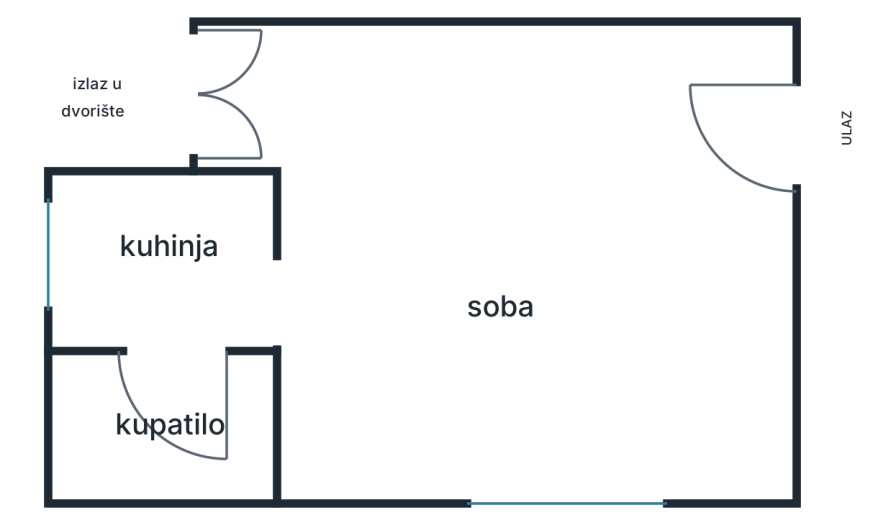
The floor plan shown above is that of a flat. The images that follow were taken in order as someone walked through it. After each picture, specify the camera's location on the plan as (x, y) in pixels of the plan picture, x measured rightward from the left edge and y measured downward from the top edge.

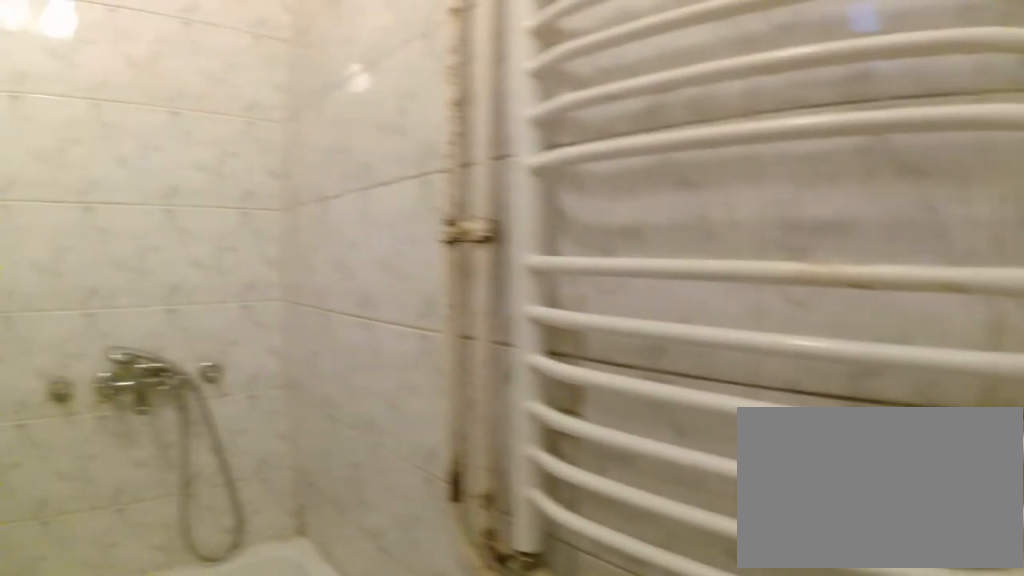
(112, 414)
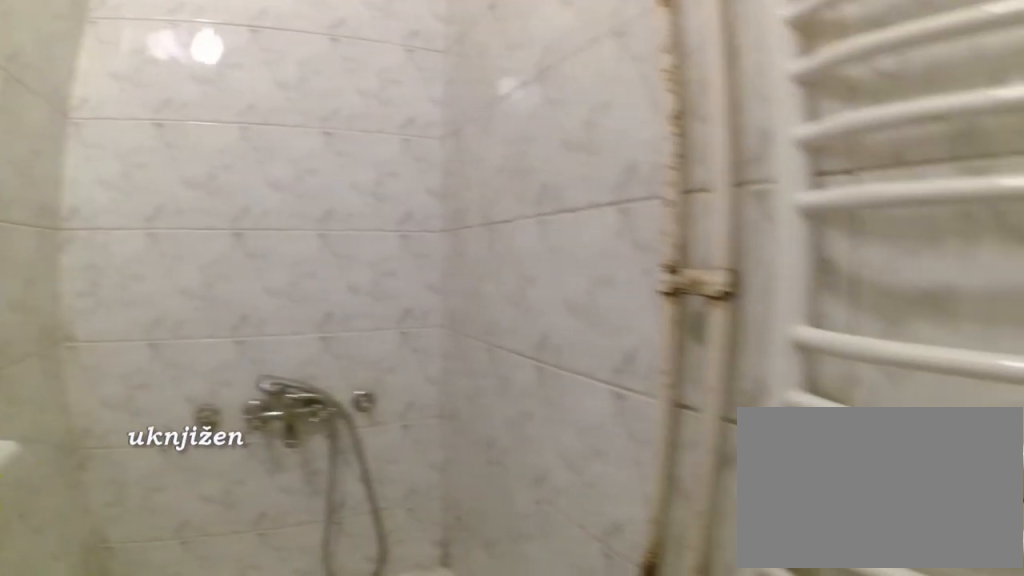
(116, 419)
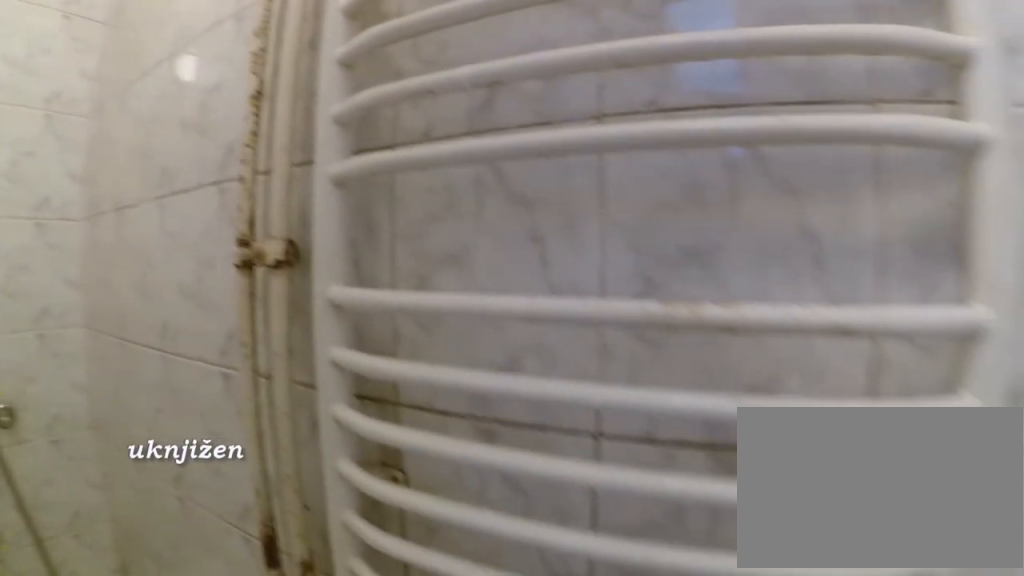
(125, 407)
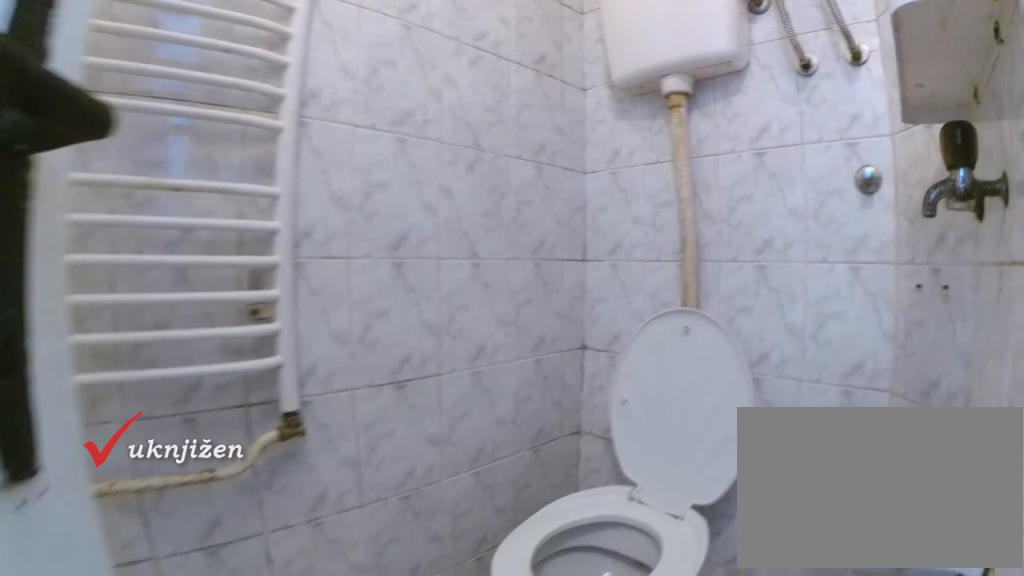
(167, 397)
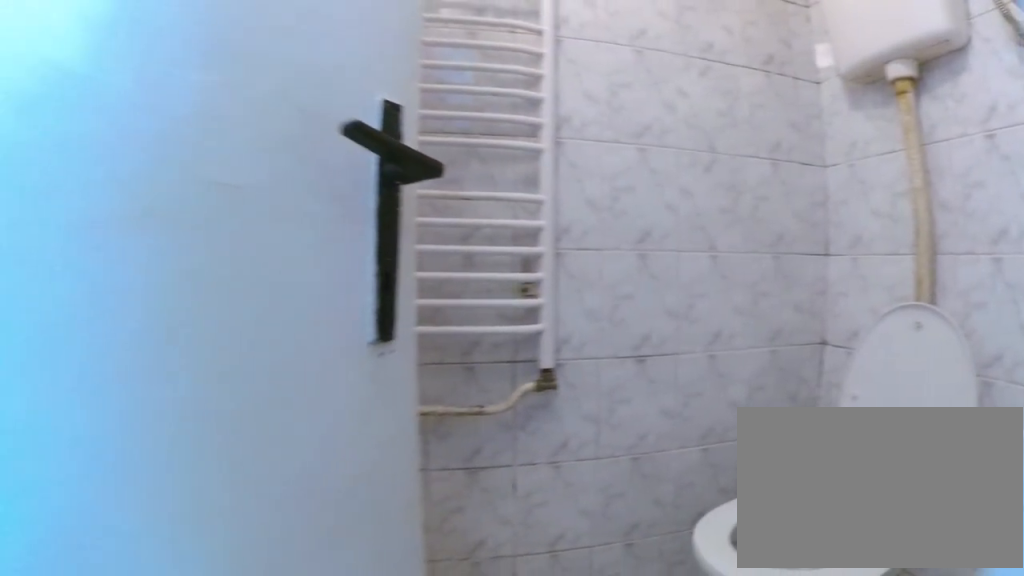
(195, 352)
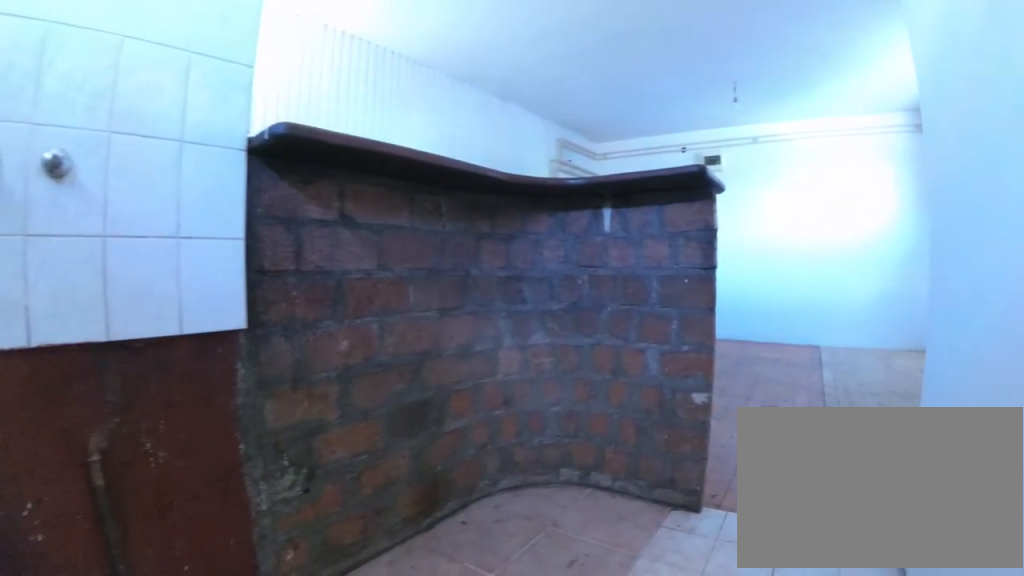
(149, 302)
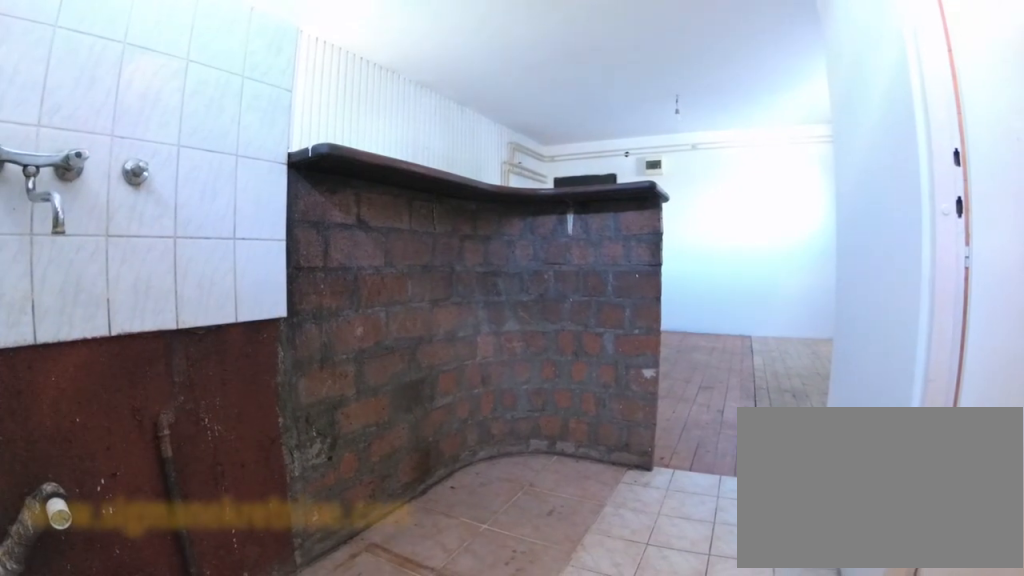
(112, 287)
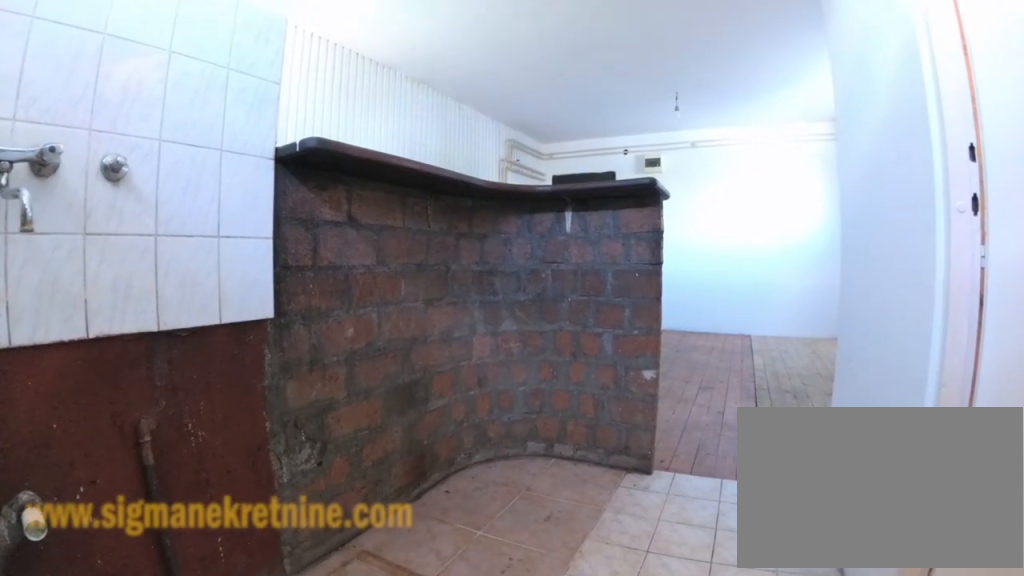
(110, 287)
